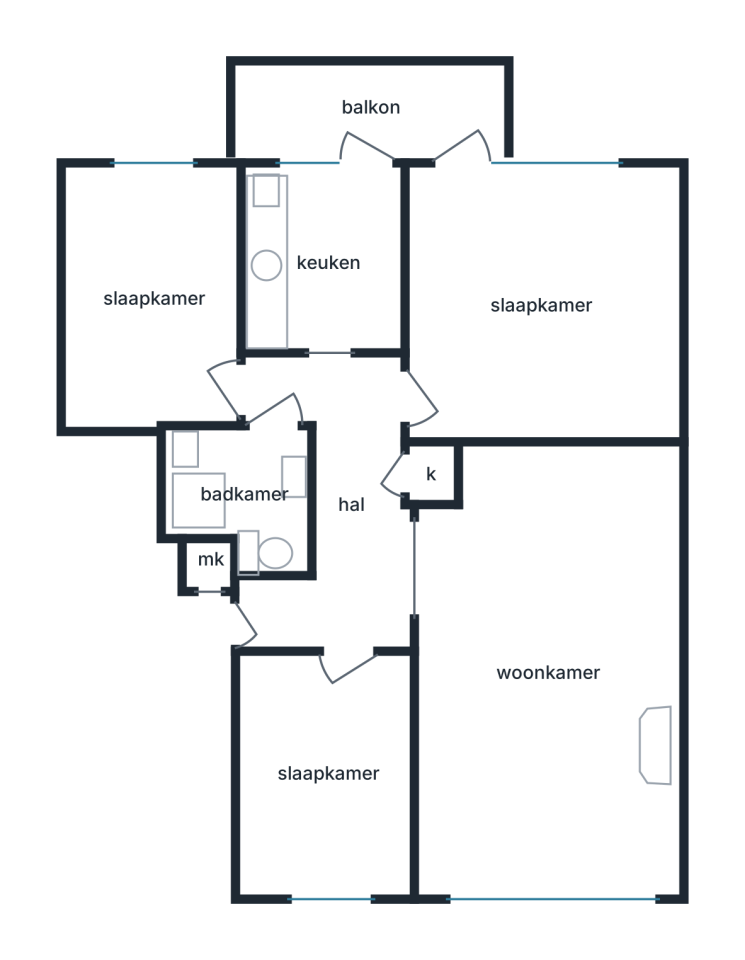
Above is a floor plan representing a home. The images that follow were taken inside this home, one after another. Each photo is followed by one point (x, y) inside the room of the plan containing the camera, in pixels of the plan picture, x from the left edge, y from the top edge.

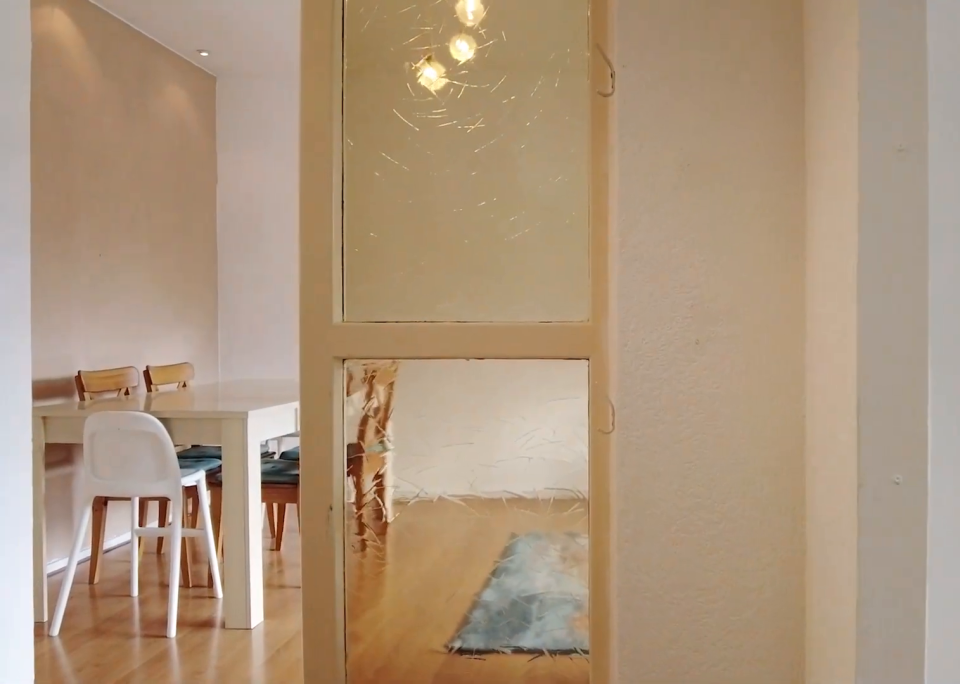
(339, 503)
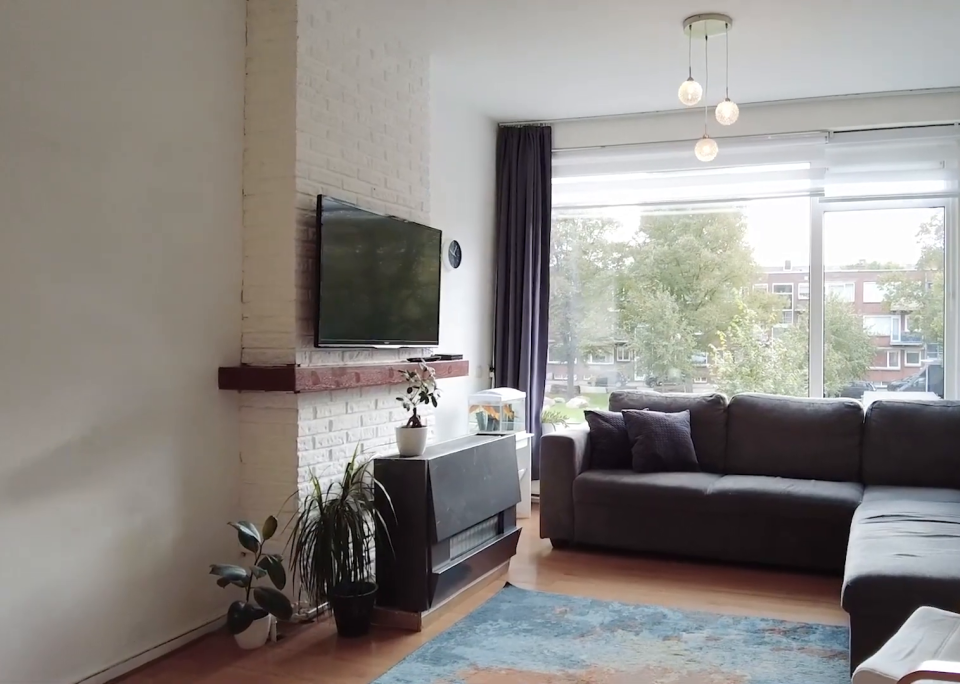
(547, 670)
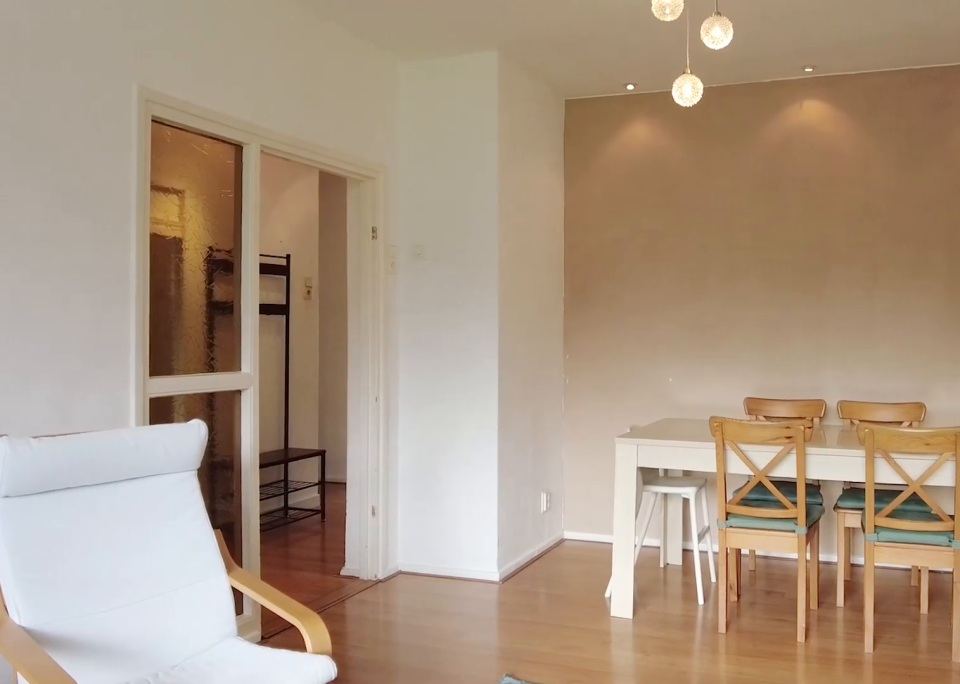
(547, 670)
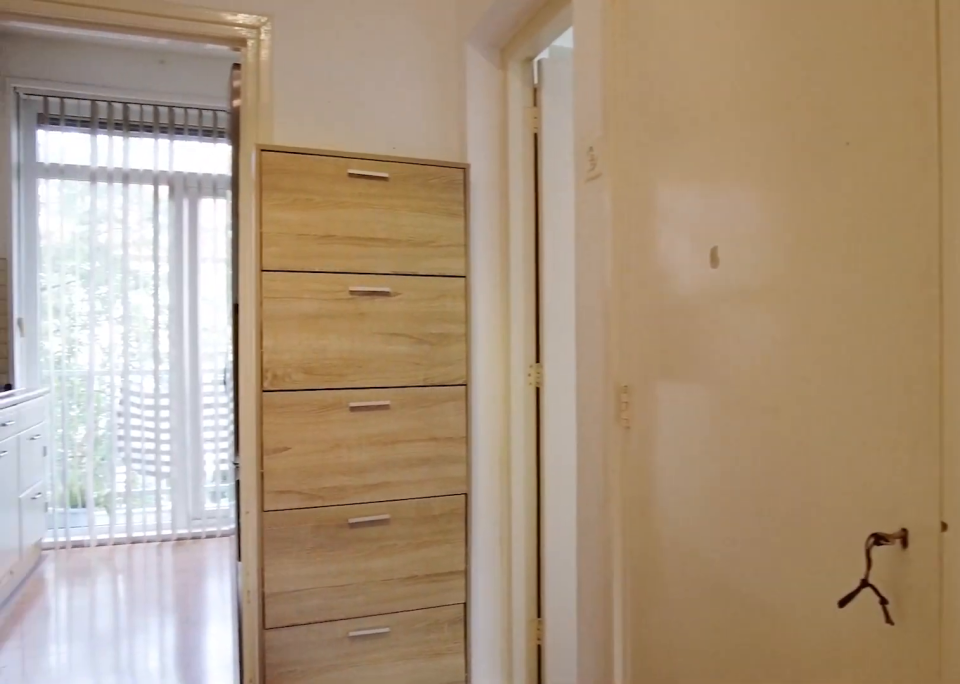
(339, 503)
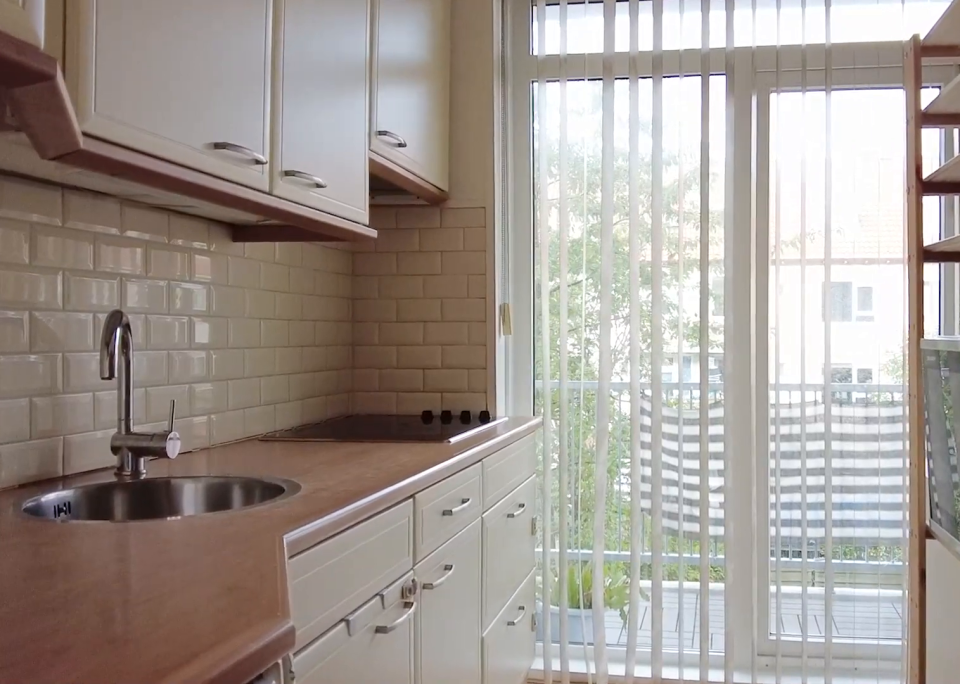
(325, 263)
